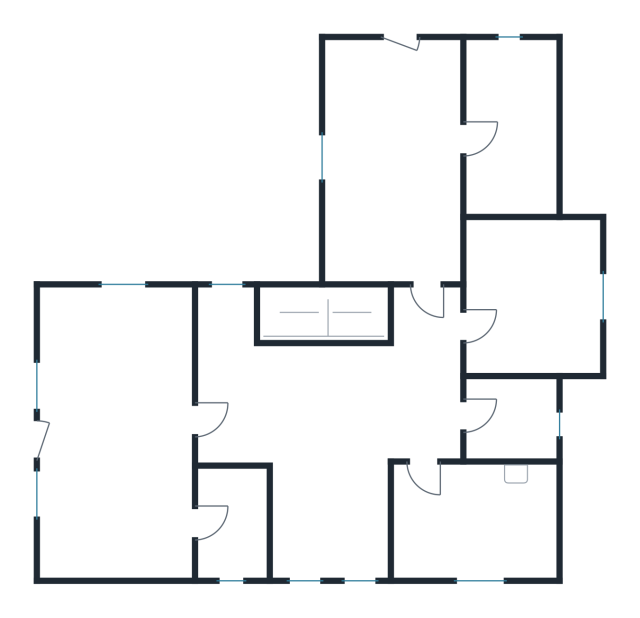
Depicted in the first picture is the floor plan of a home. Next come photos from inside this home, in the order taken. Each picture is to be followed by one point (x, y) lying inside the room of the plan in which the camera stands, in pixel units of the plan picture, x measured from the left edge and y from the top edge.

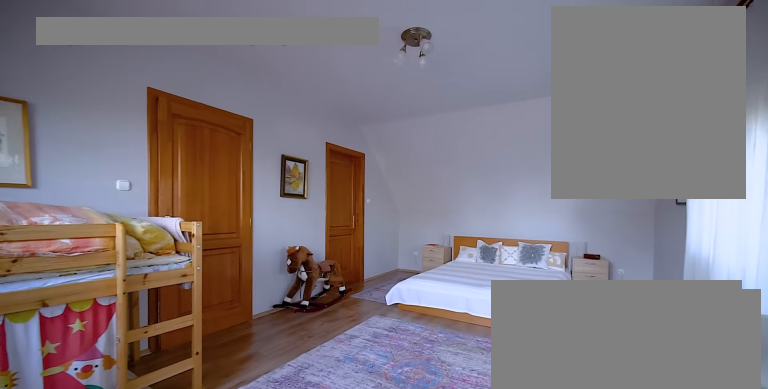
(117, 434)
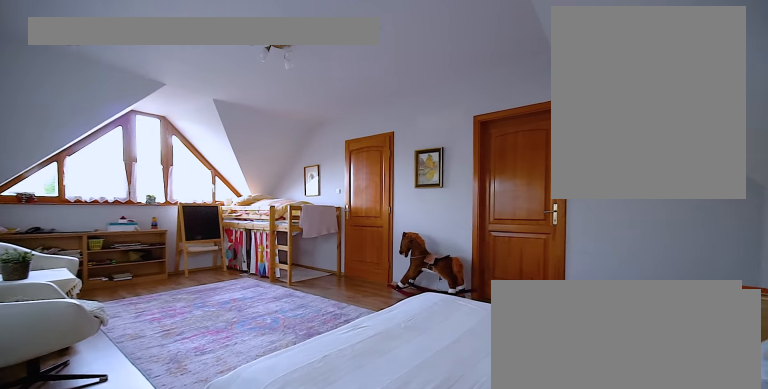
(117, 434)
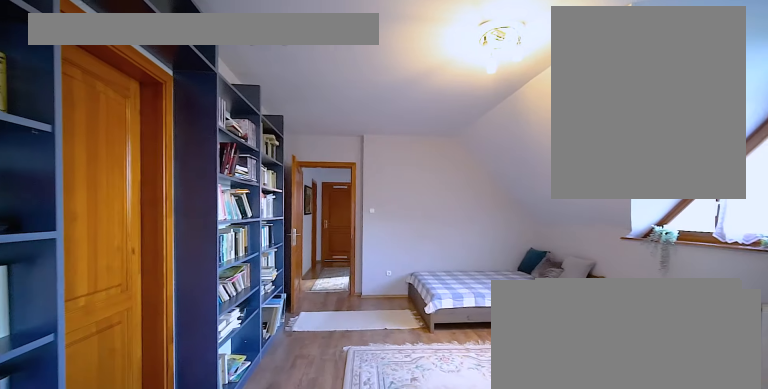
(394, 164)
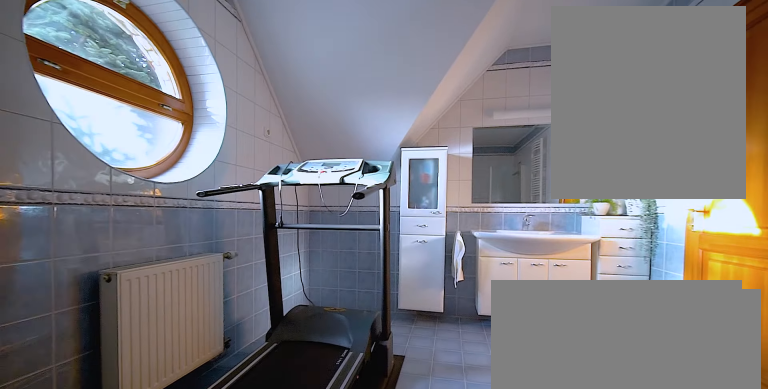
(533, 305)
